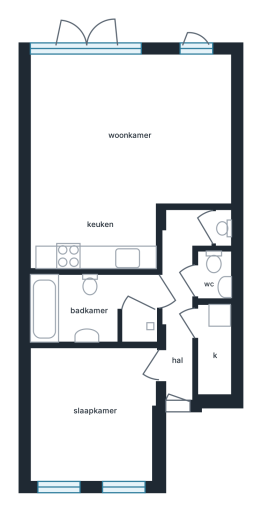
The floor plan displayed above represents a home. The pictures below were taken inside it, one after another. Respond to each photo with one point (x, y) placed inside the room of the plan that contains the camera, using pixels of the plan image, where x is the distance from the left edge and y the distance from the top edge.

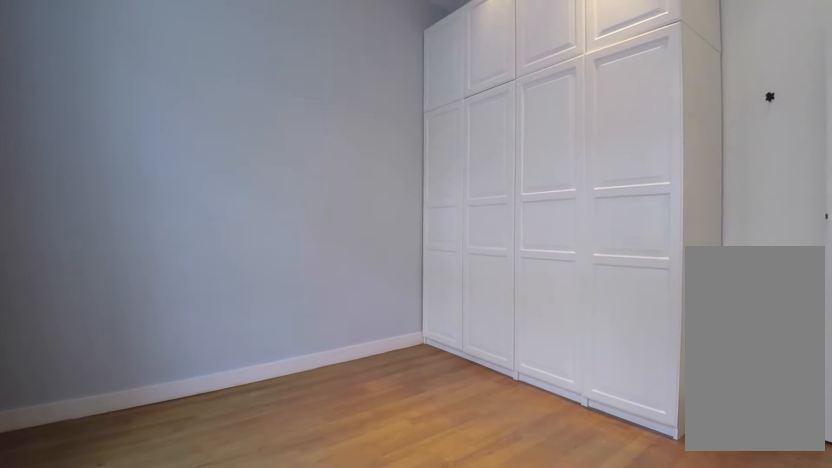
(94, 416)
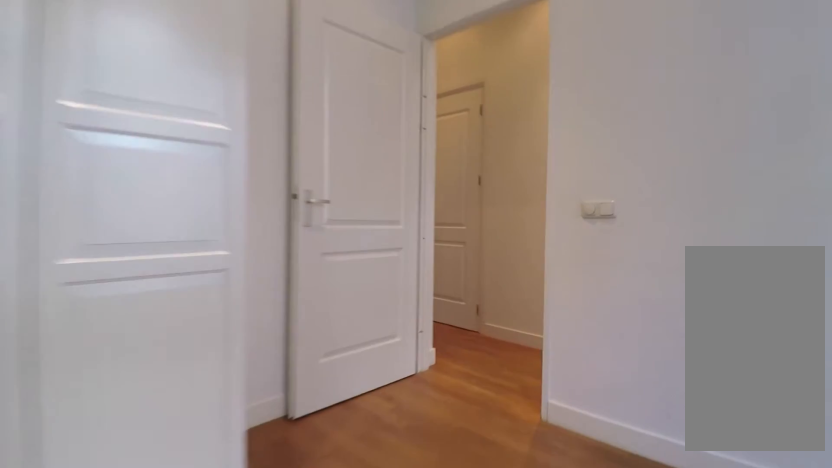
(94, 416)
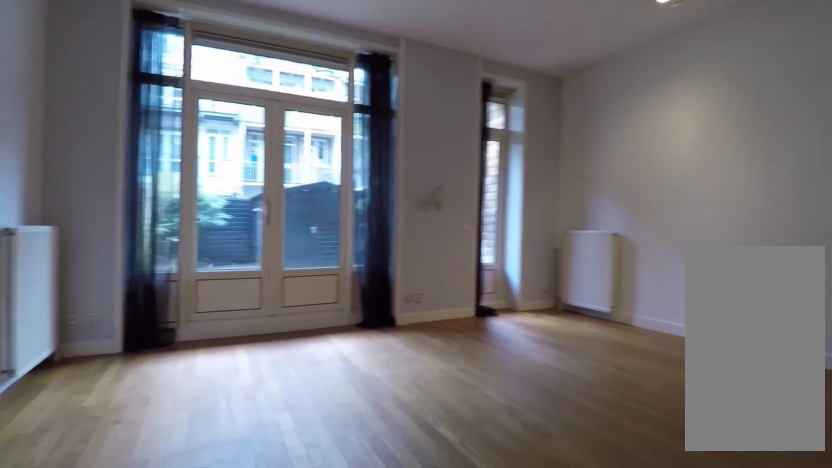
(131, 129)
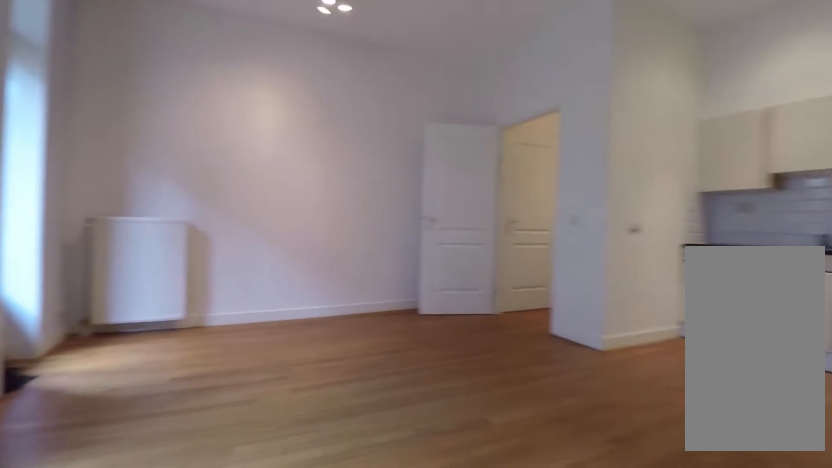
(131, 129)
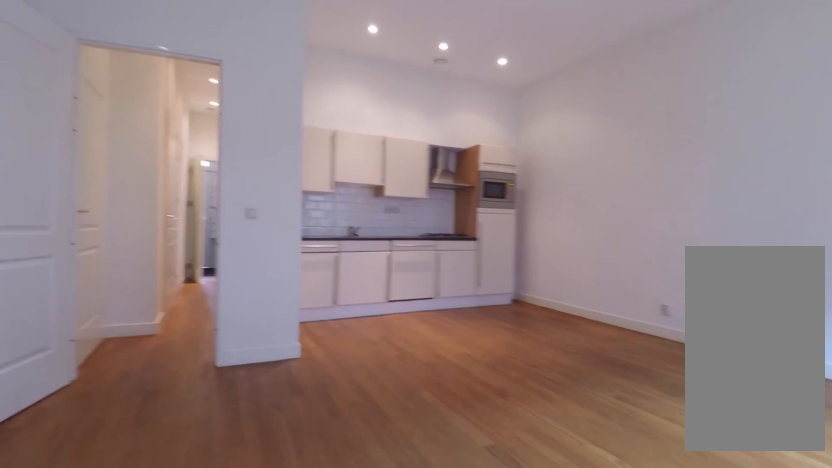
(131, 129)
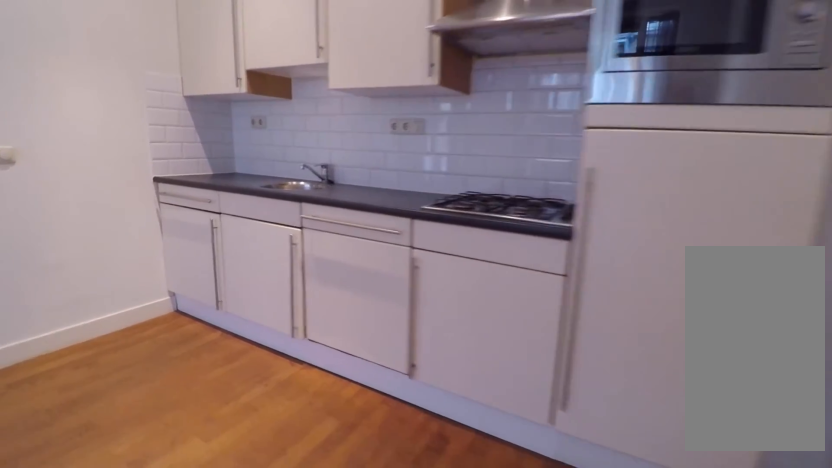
(94, 238)
